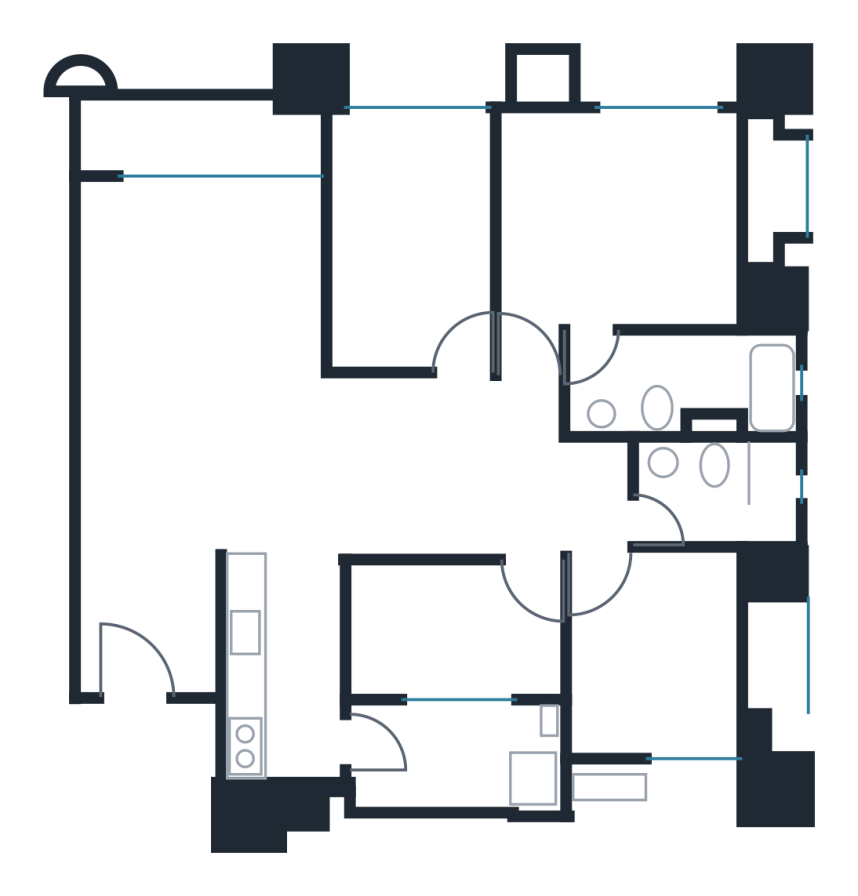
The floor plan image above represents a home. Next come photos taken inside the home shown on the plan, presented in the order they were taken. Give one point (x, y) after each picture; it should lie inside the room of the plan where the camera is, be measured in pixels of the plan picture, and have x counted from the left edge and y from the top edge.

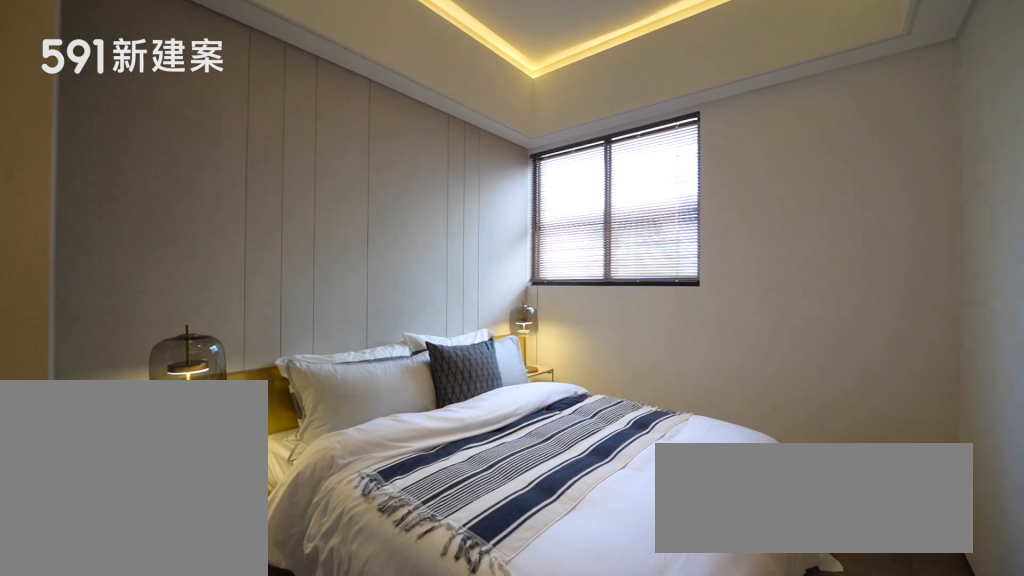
(657, 663)
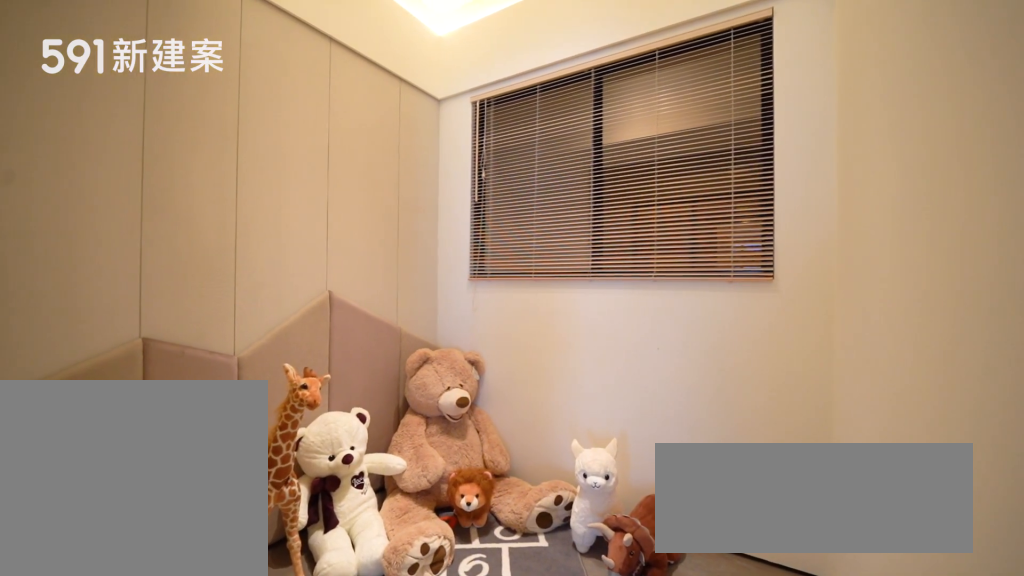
(449, 632)
